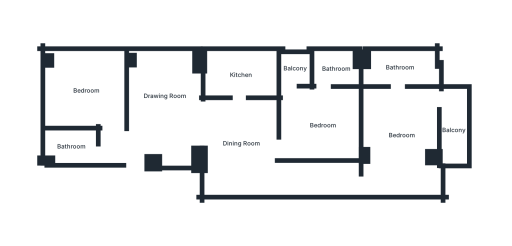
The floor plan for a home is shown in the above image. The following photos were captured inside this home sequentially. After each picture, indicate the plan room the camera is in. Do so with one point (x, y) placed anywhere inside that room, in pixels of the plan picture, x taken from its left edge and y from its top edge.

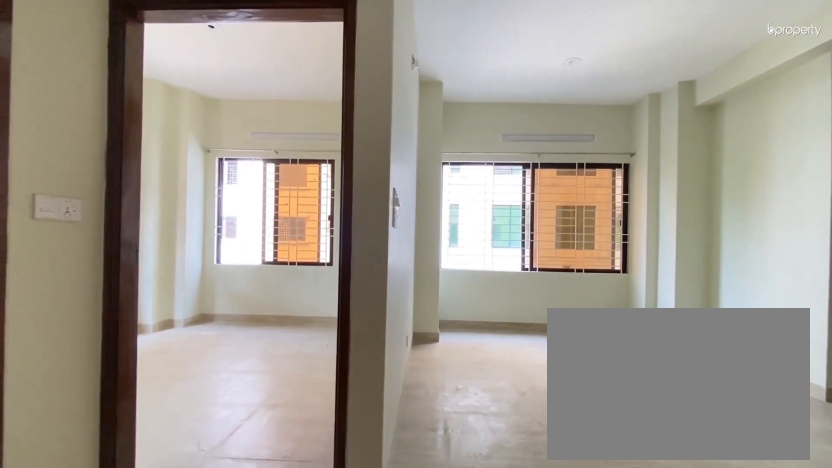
(136, 148)
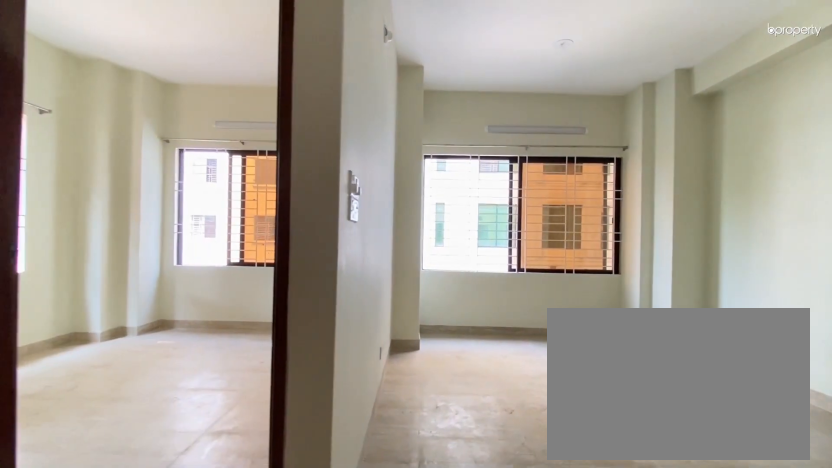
(136, 148)
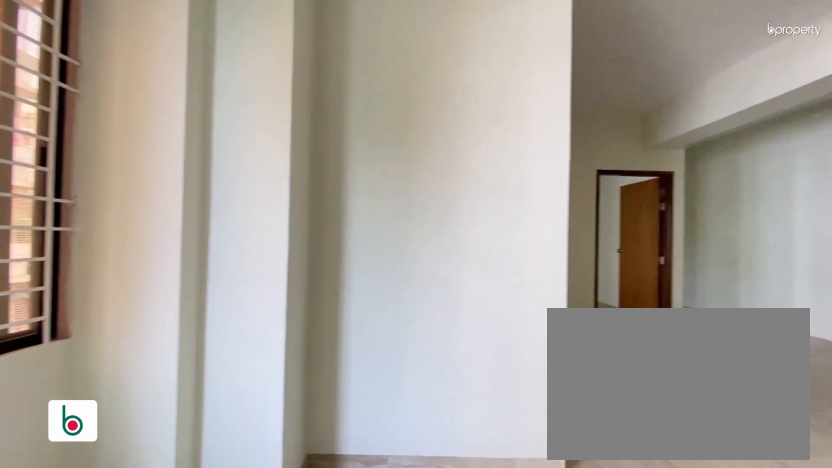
(165, 96)
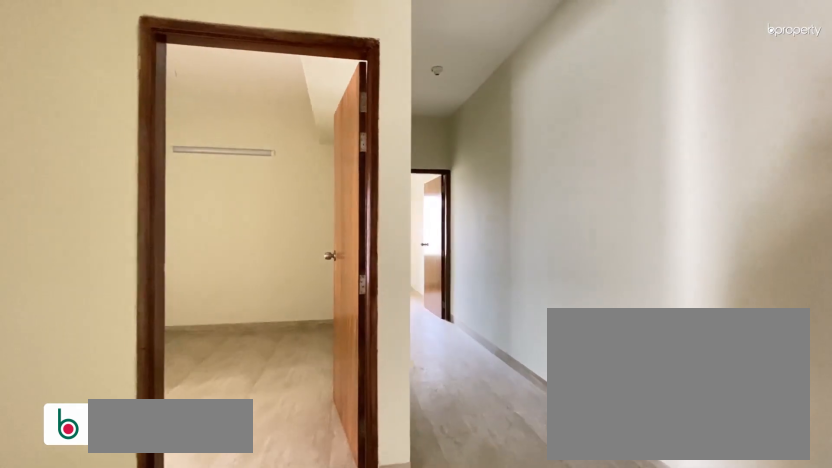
(241, 143)
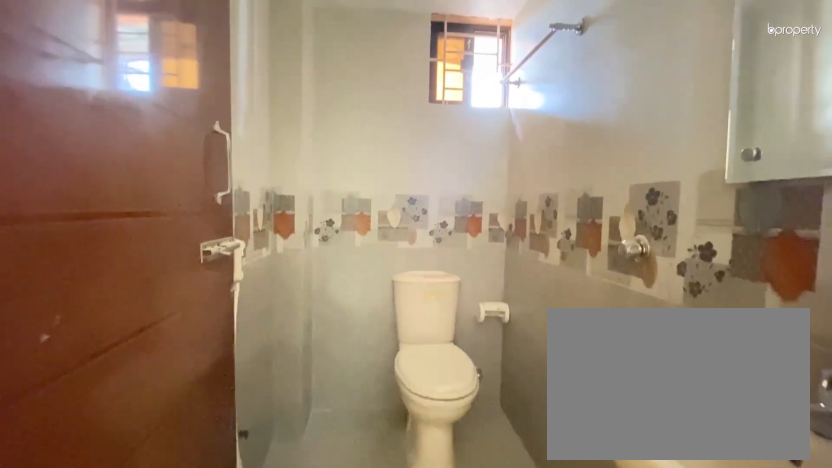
(69, 147)
